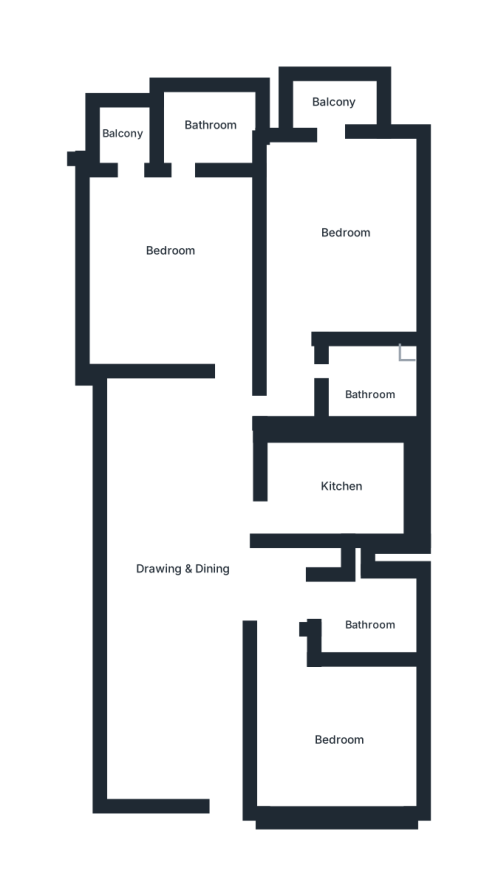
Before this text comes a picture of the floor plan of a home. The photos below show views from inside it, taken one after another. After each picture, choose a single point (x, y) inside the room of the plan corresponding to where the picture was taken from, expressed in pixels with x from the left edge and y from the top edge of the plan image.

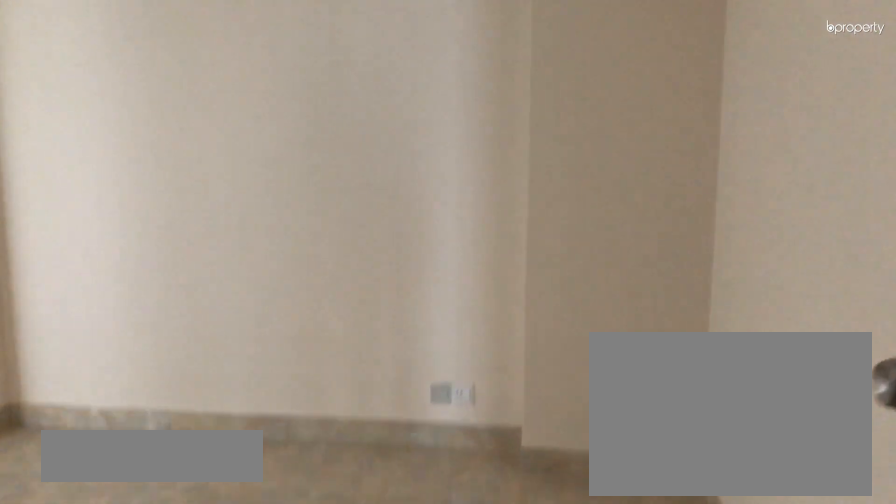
(323, 739)
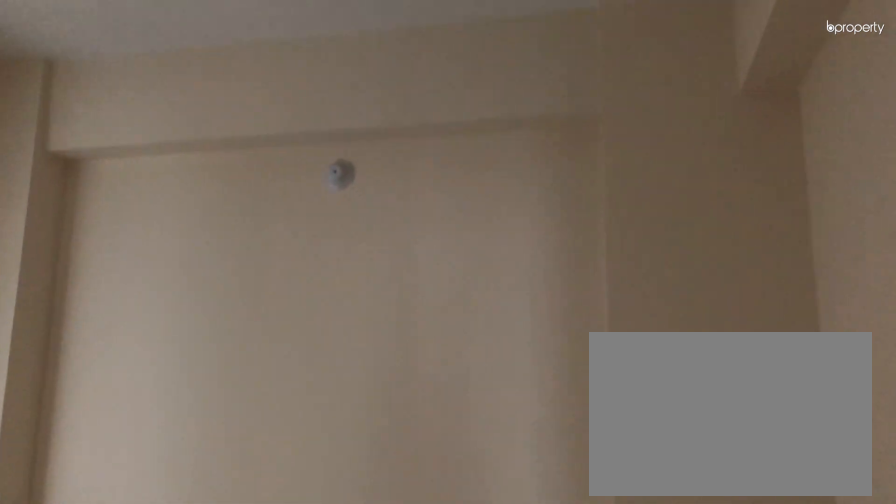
(323, 739)
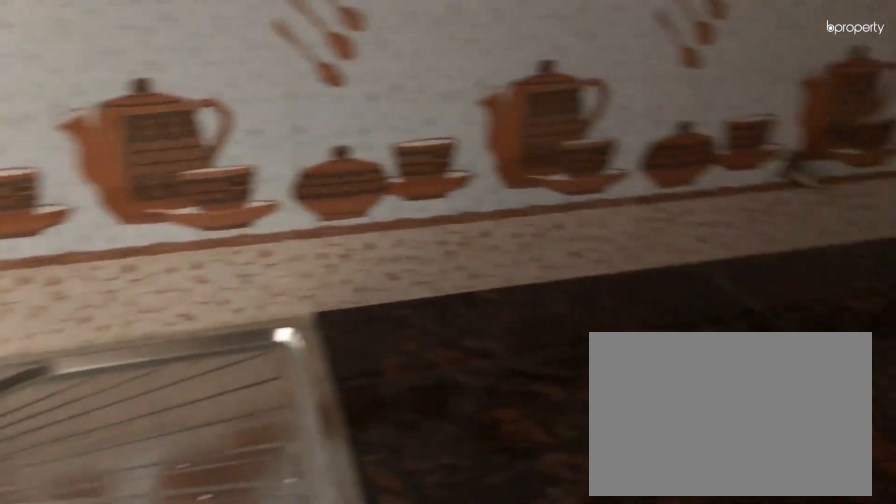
(340, 480)
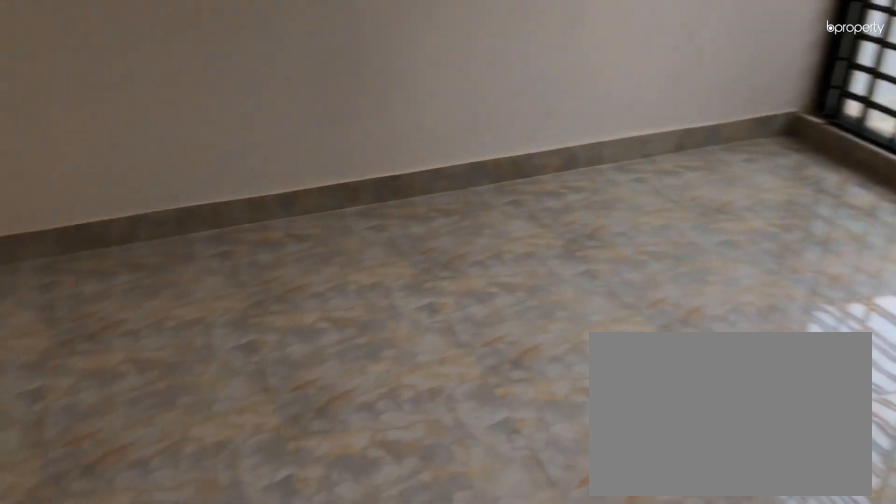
(170, 264)
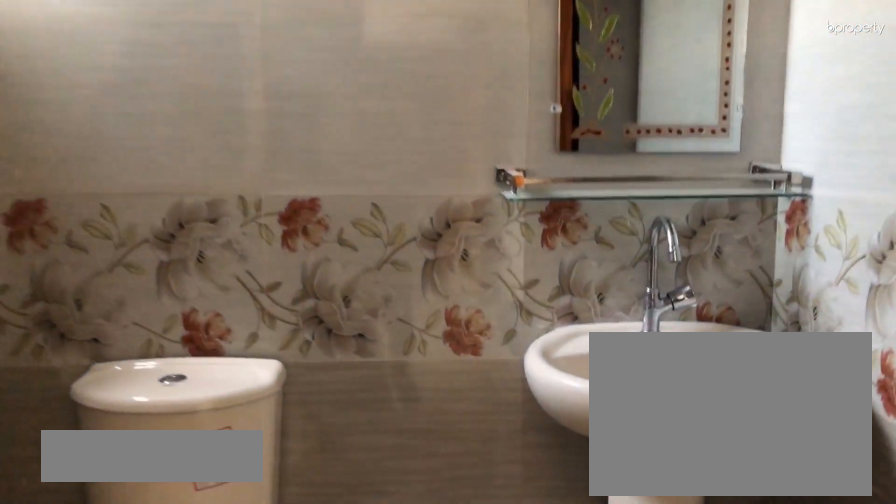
(208, 125)
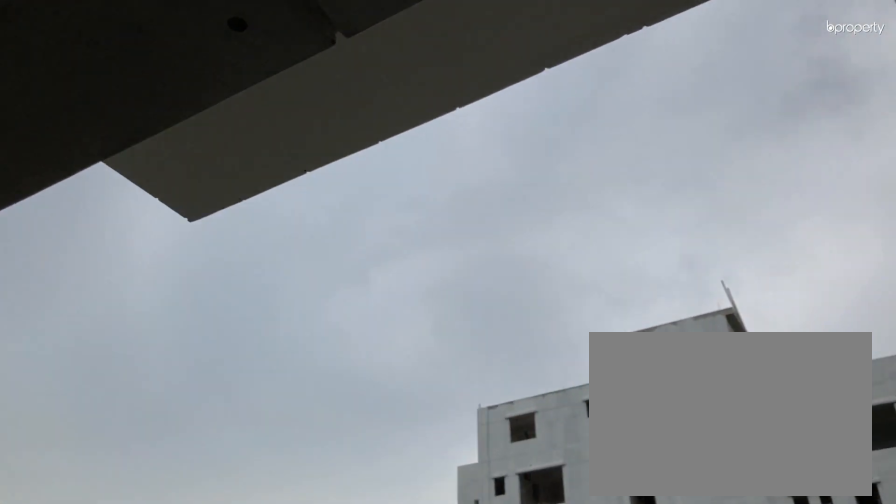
(126, 132)
